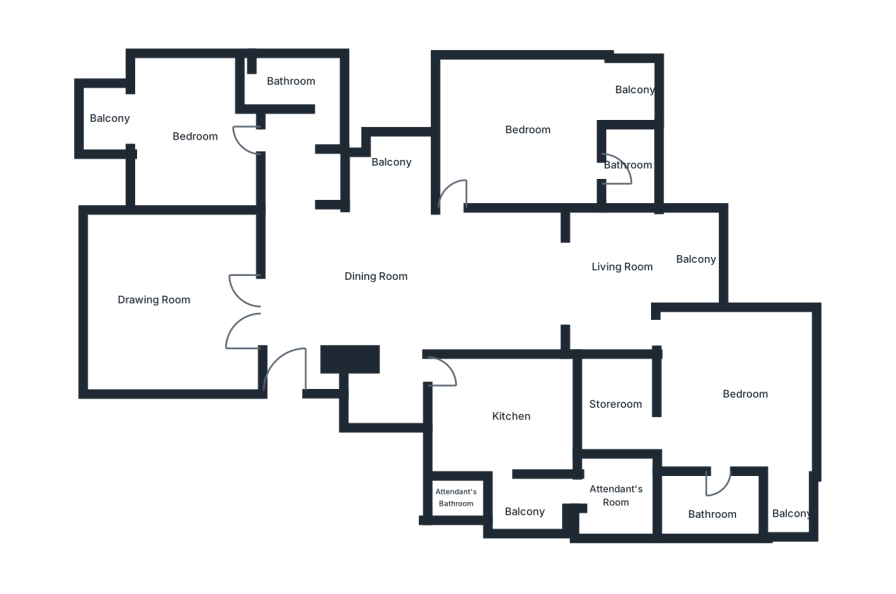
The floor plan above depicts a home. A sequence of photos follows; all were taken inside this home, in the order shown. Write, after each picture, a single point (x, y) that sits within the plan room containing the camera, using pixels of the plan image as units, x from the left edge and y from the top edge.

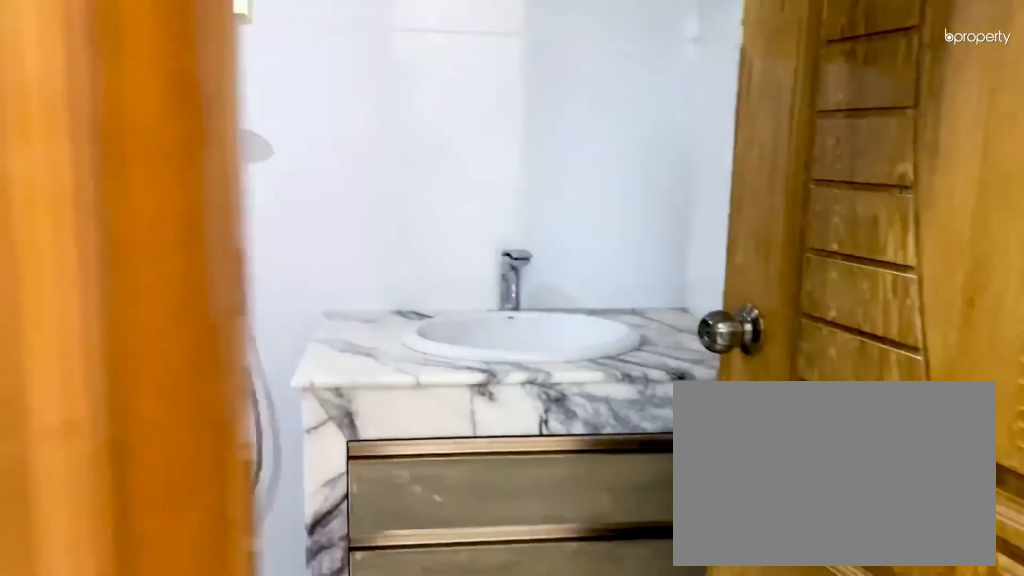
(286, 77)
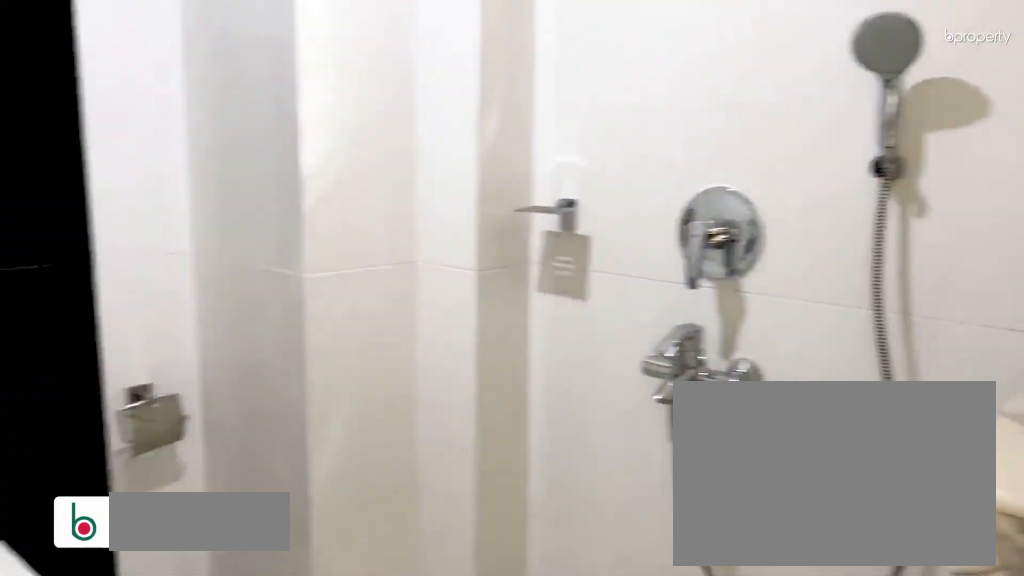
(286, 77)
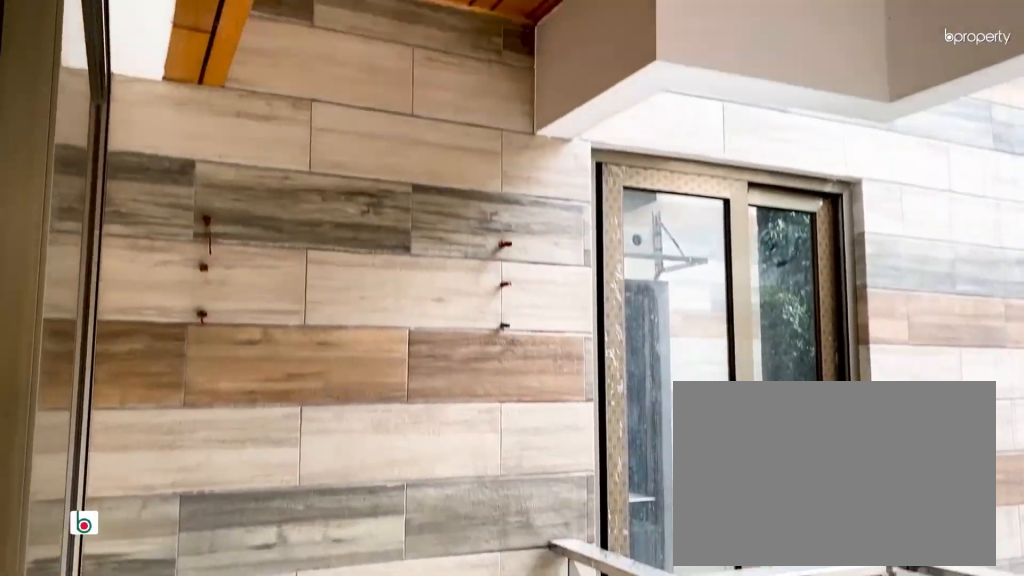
(386, 156)
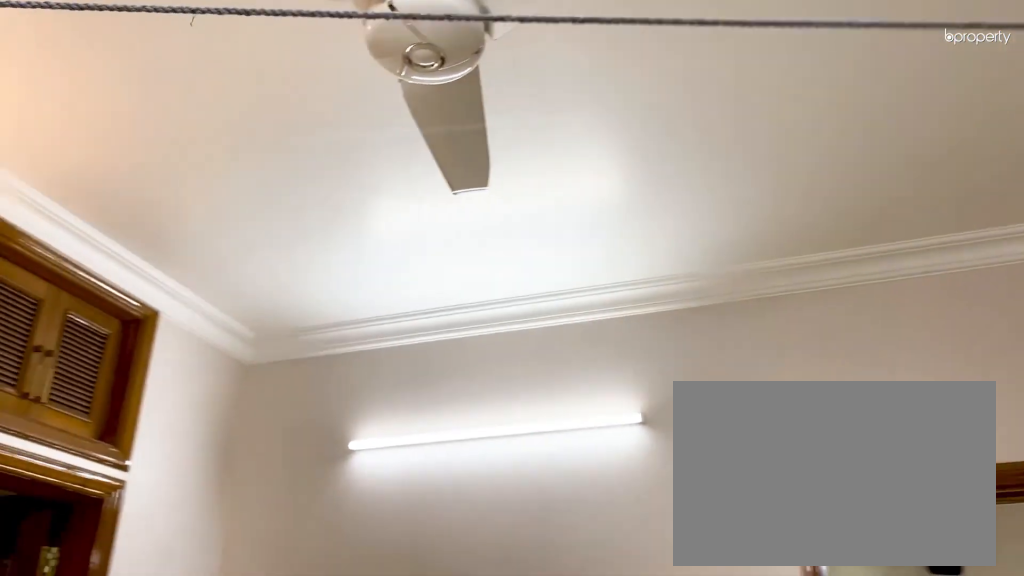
(530, 134)
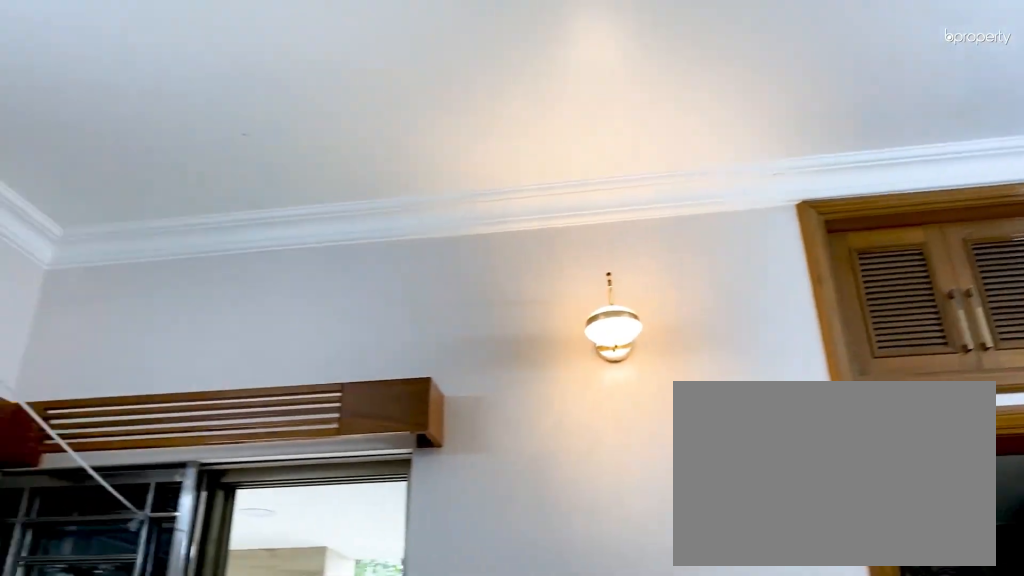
(530, 134)
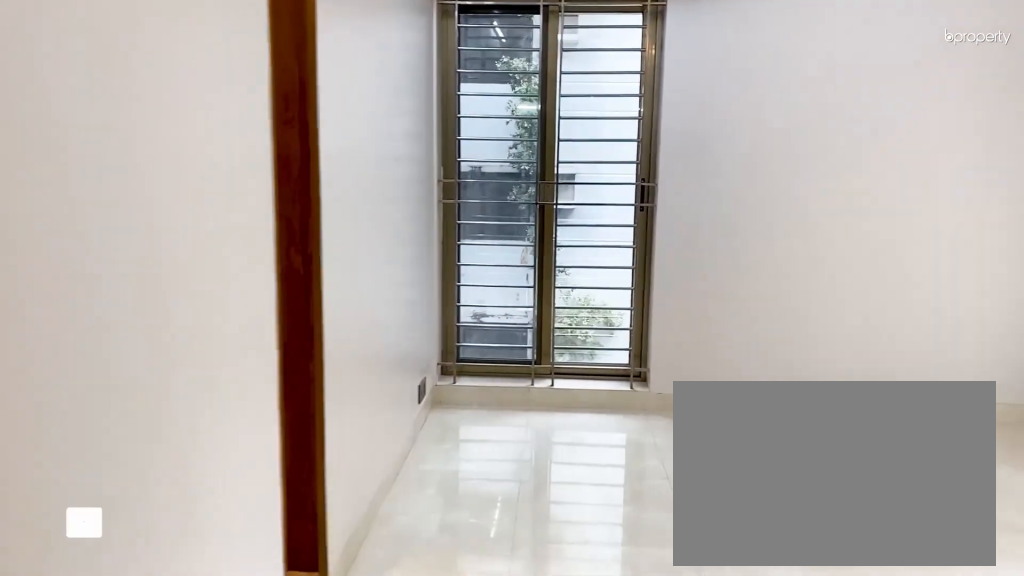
(736, 405)
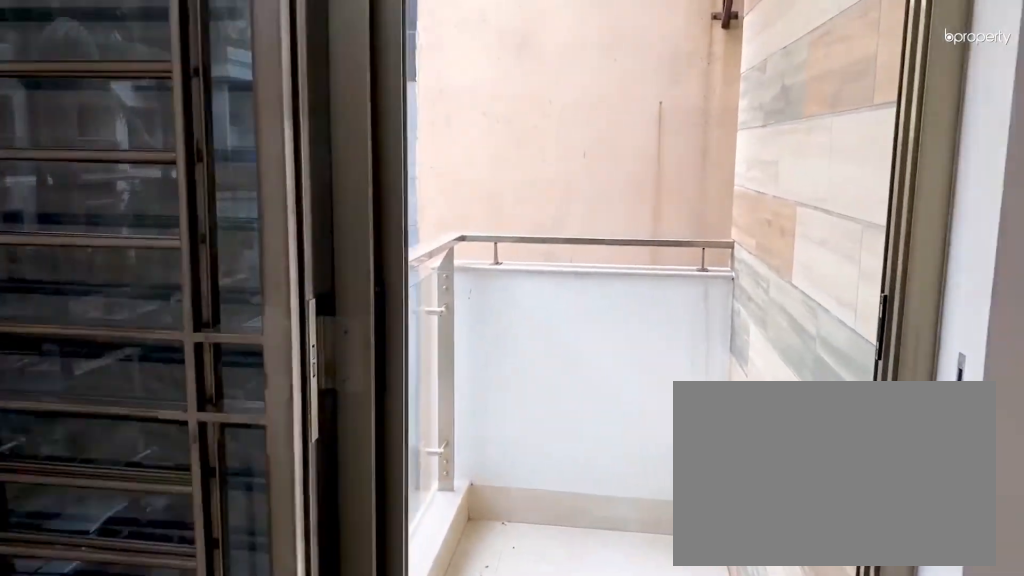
(782, 483)
